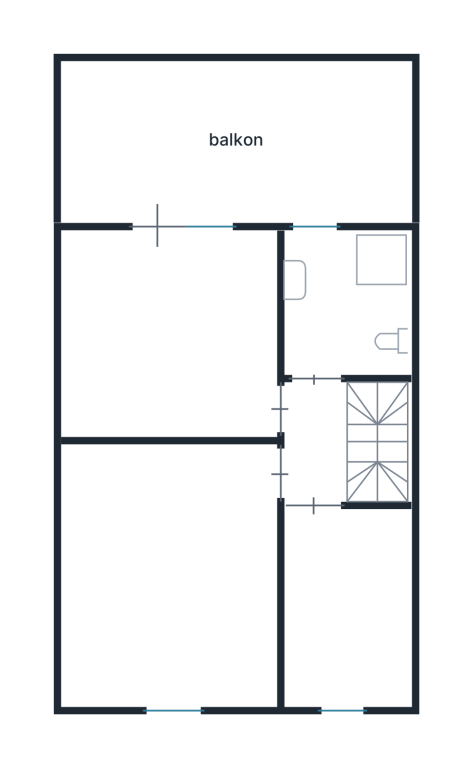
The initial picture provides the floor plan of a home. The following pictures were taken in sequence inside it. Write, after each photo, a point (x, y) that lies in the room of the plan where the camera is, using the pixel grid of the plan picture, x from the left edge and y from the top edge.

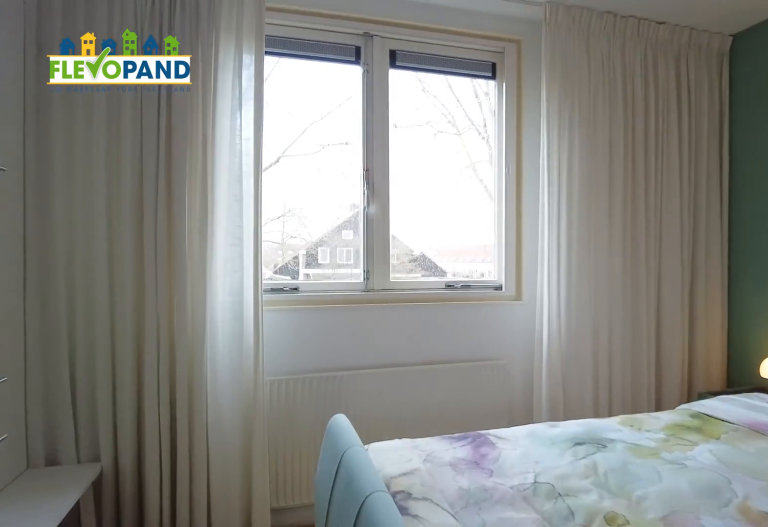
(168, 597)
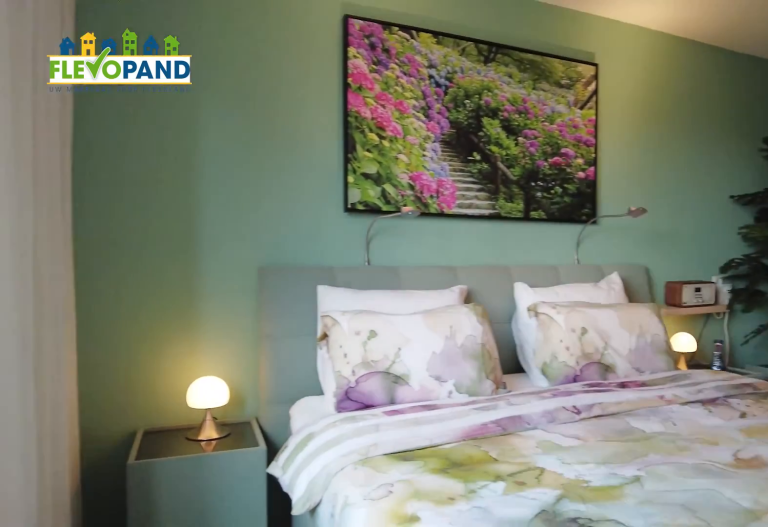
(168, 597)
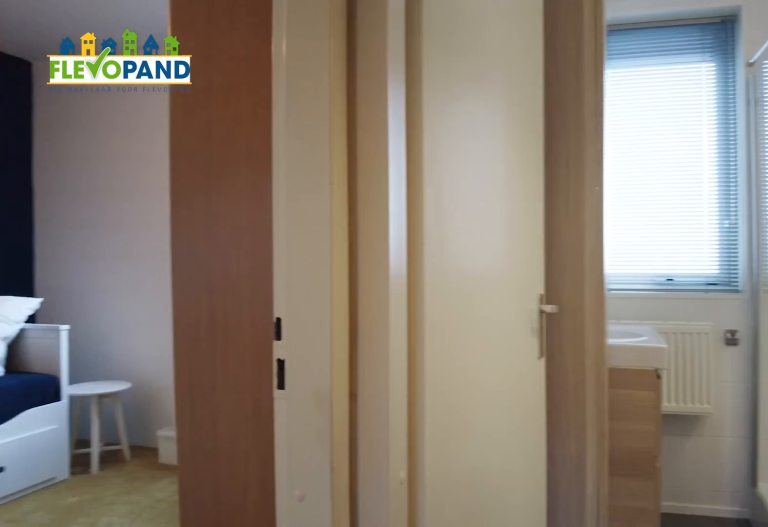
(315, 441)
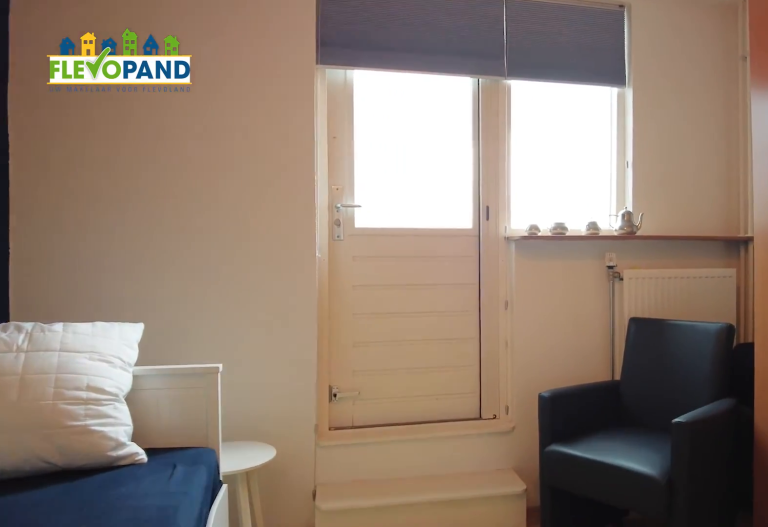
(82, 341)
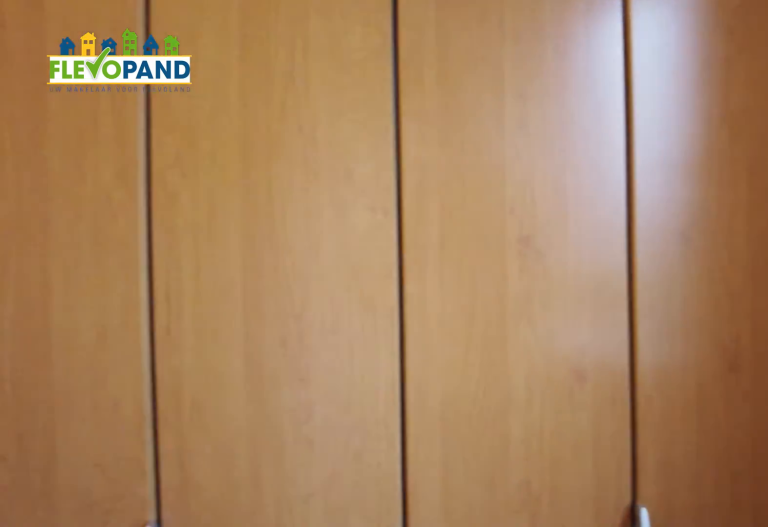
(346, 607)
